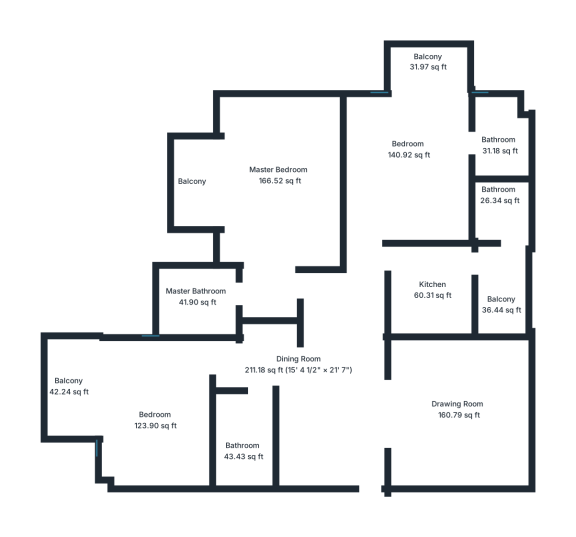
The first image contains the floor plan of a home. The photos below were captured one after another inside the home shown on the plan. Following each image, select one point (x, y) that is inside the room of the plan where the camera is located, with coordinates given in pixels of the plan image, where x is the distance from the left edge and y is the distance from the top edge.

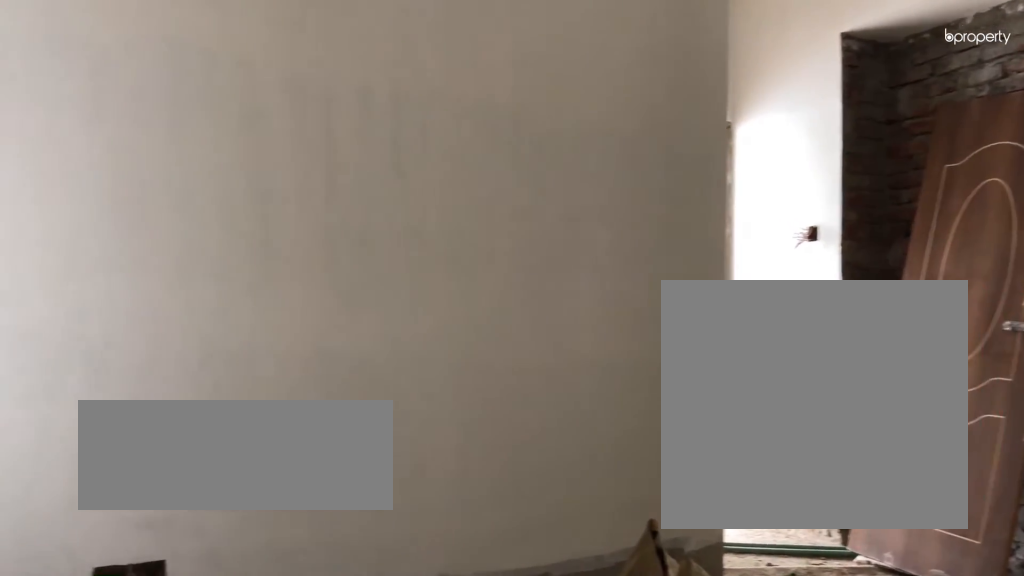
(326, 429)
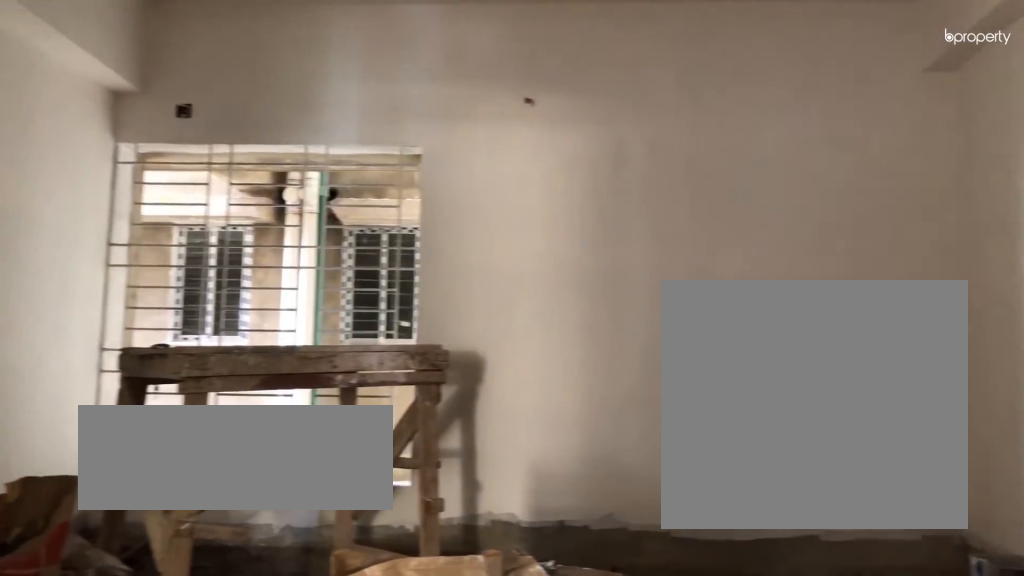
(460, 413)
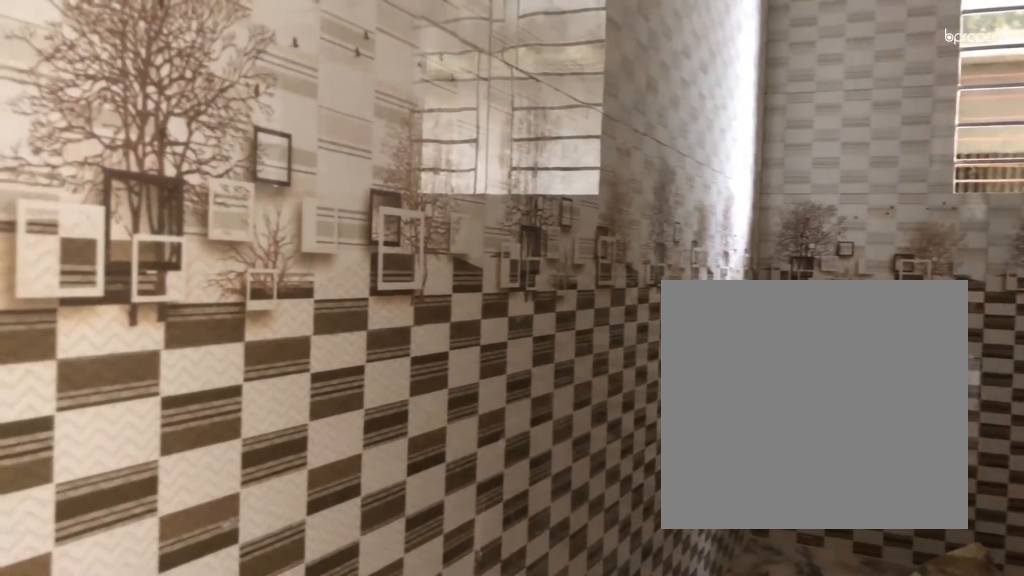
(242, 451)
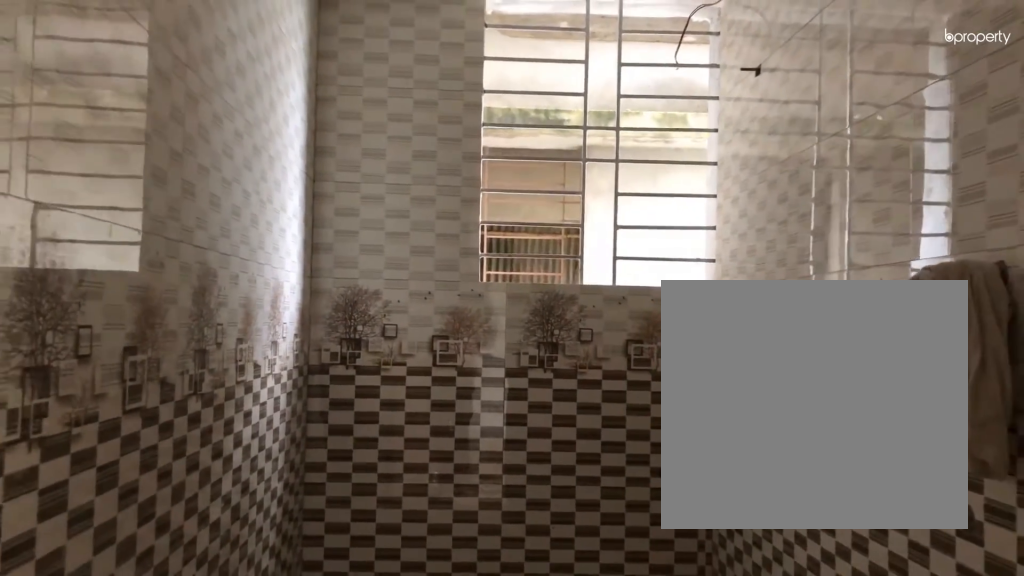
(242, 451)
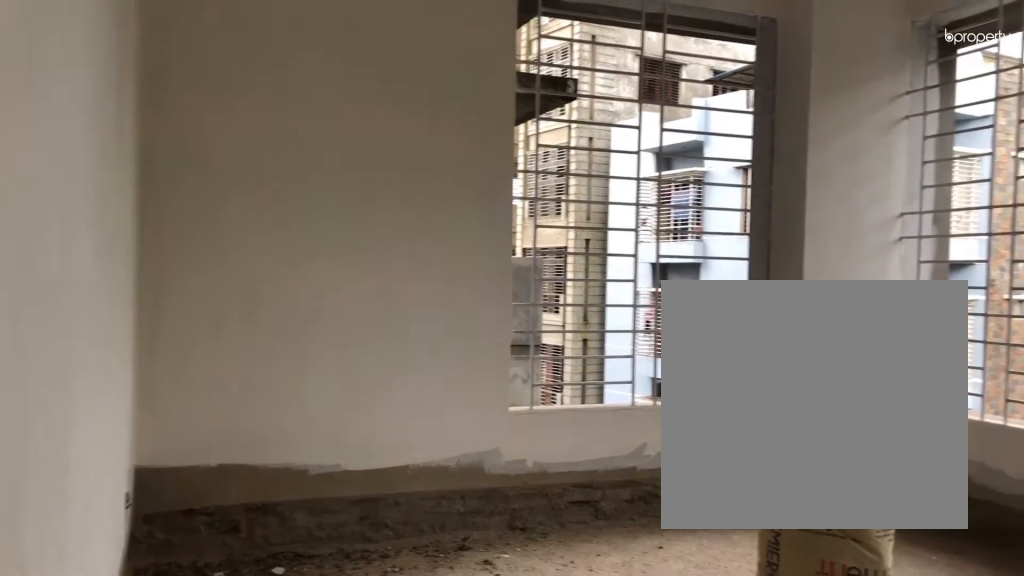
(156, 419)
